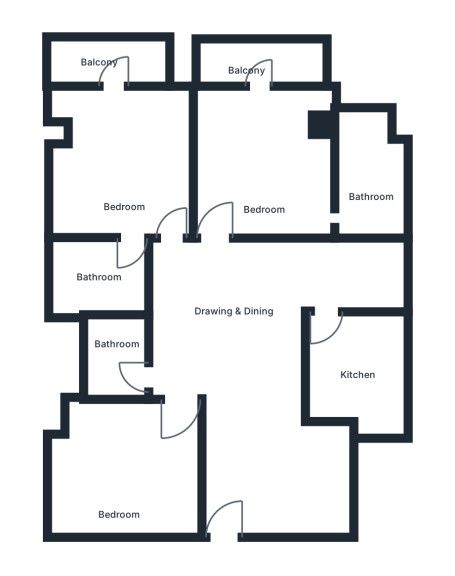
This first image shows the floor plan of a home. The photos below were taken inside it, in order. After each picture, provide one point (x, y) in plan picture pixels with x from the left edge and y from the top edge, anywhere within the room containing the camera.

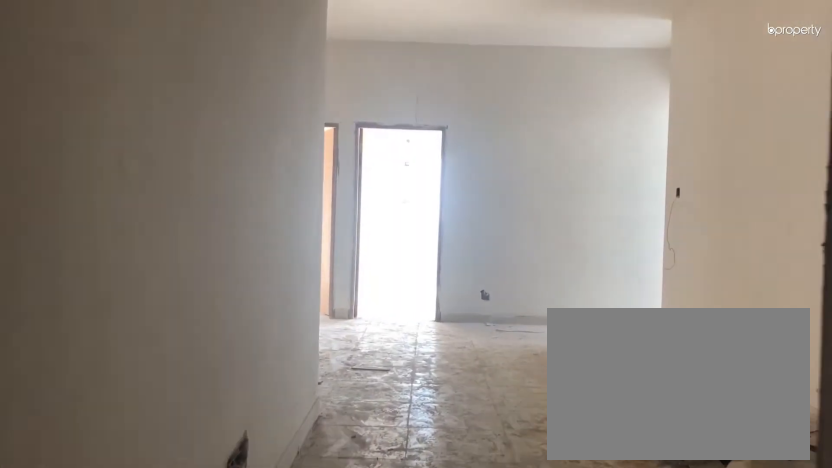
(231, 526)
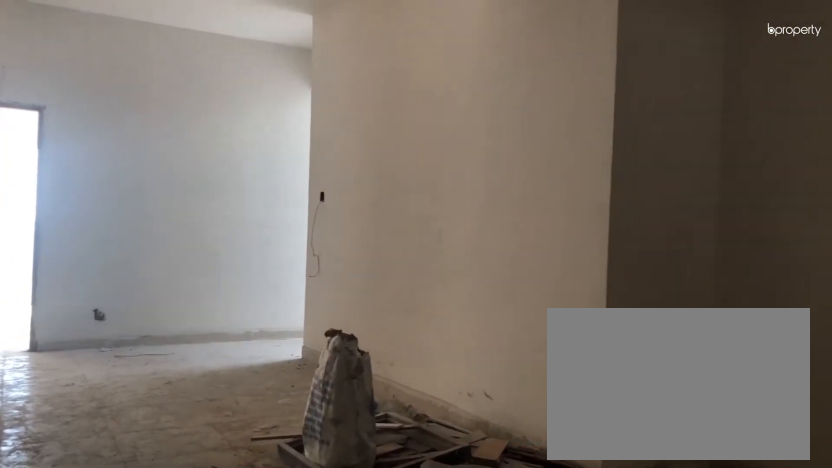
(229, 354)
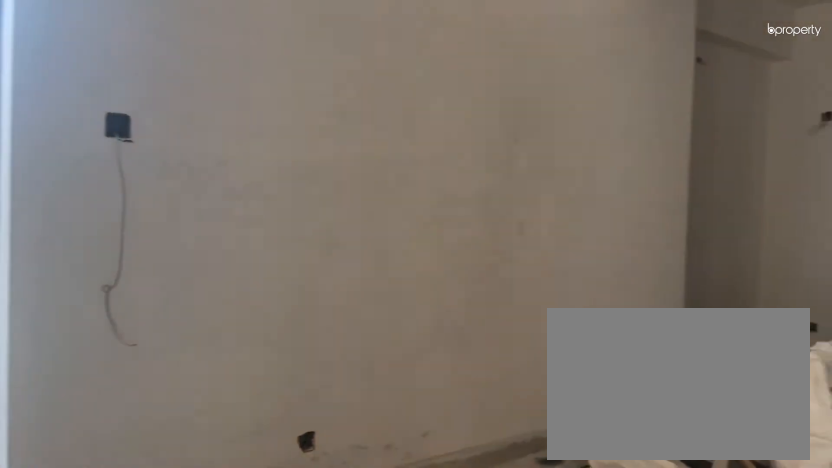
(229, 353)
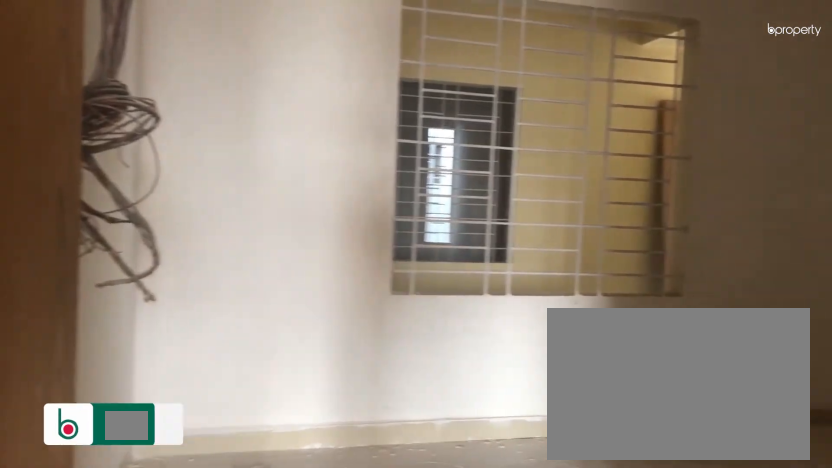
(123, 493)
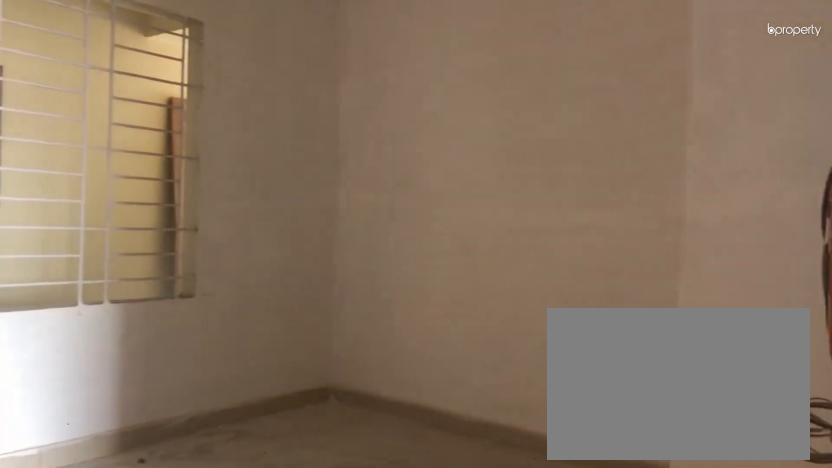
(123, 493)
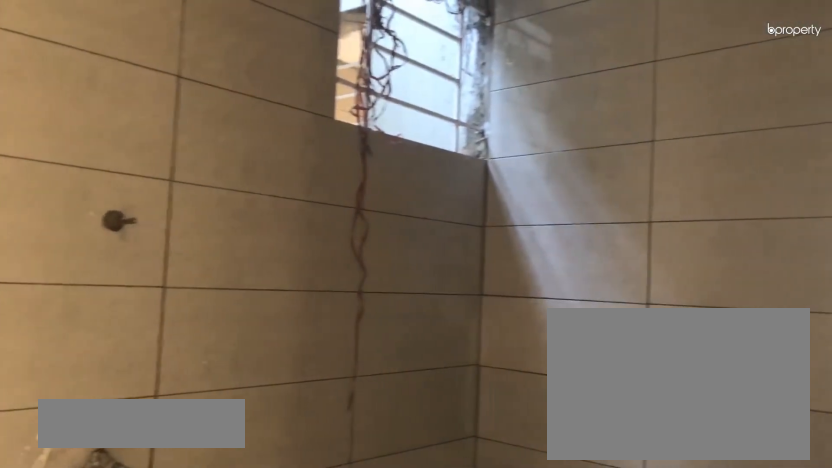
(122, 339)
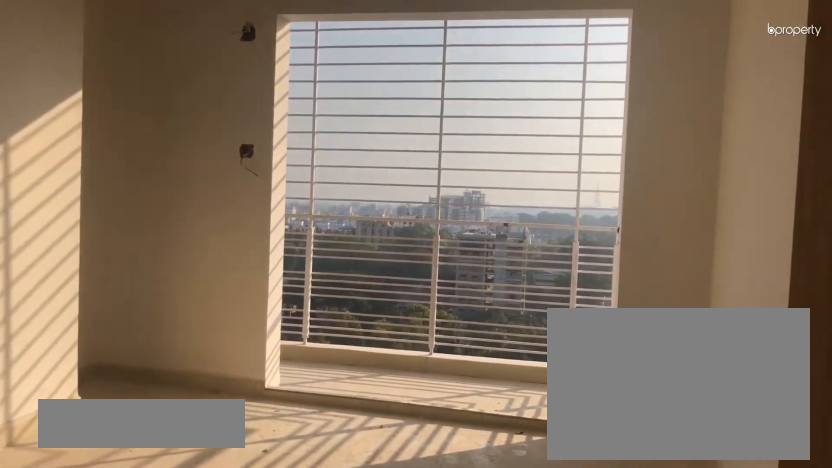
(122, 166)
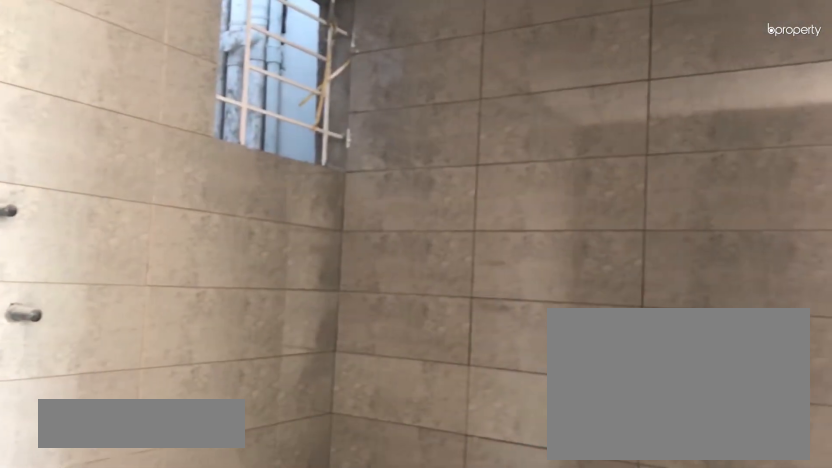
(77, 291)
